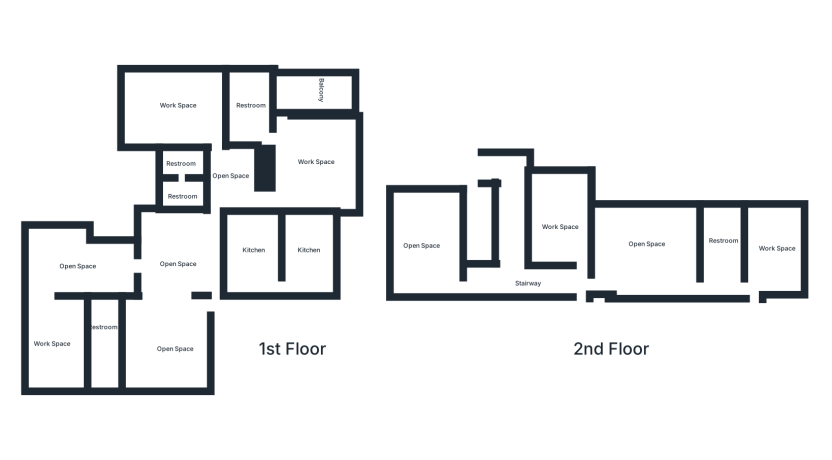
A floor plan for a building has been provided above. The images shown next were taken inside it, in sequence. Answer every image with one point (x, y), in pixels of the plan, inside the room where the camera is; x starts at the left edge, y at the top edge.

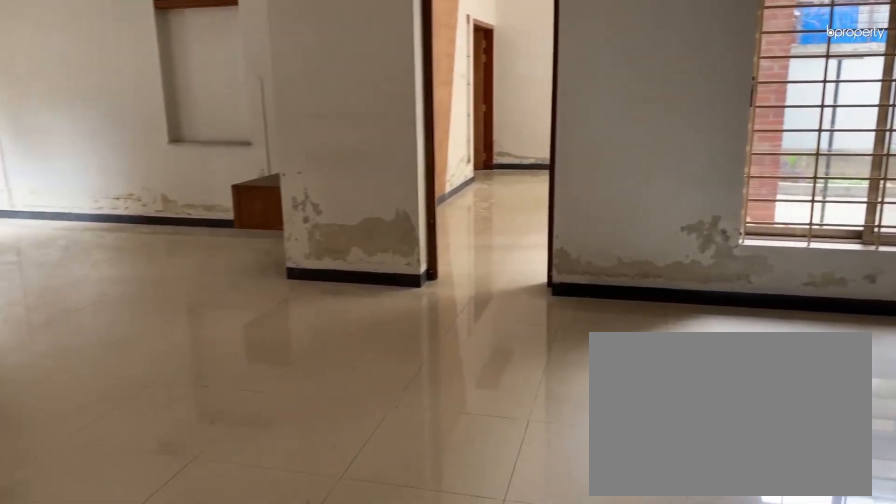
(175, 251)
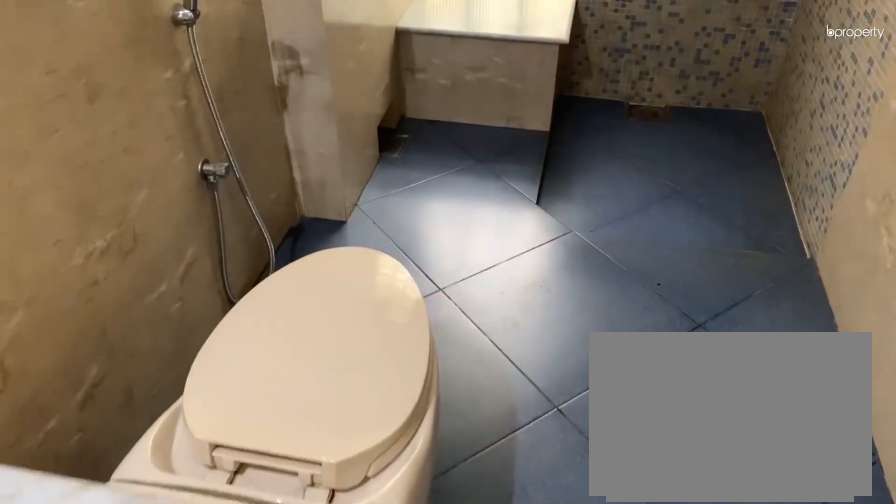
(109, 334)
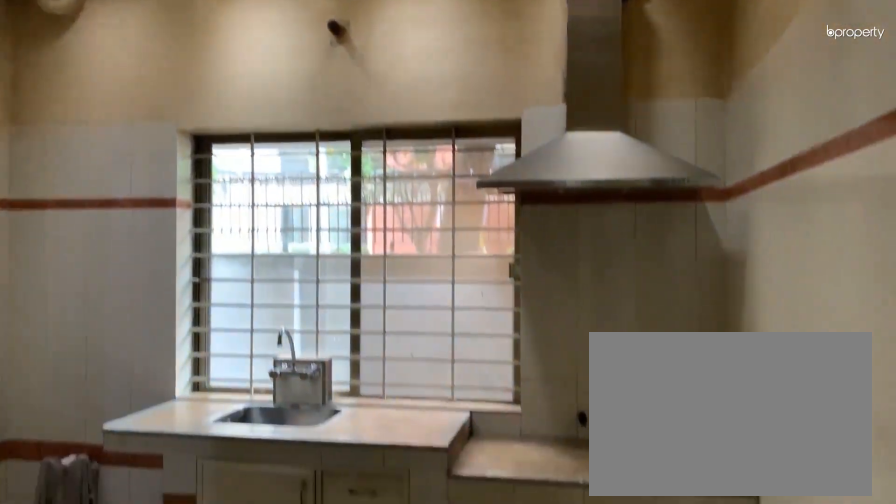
(310, 258)
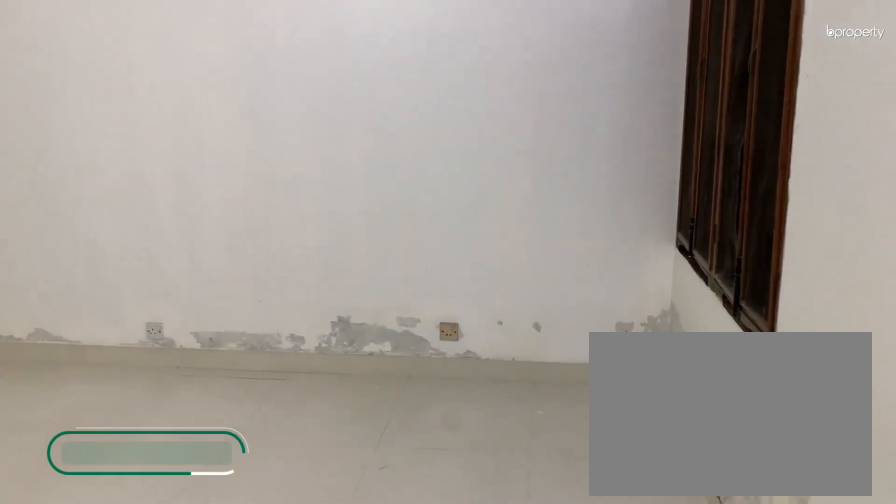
(311, 154)
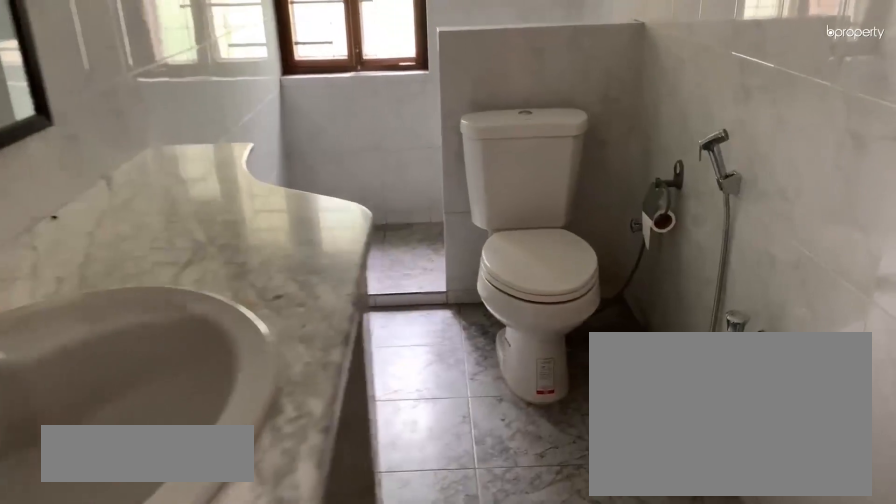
(725, 256)
